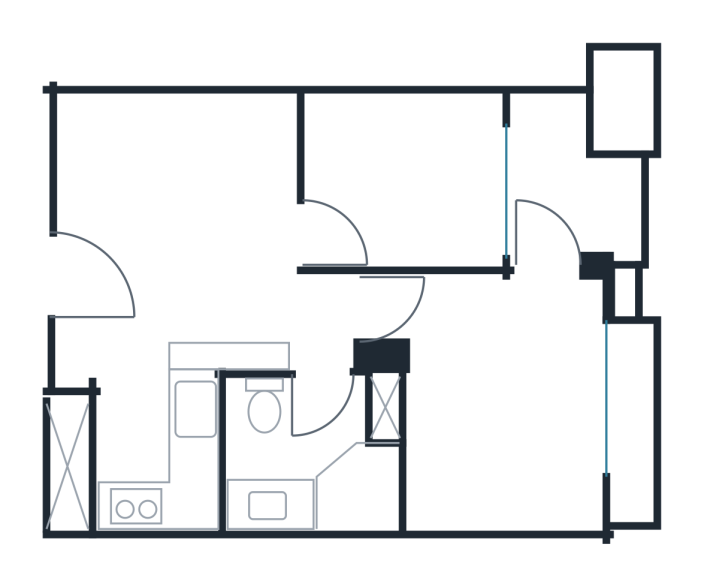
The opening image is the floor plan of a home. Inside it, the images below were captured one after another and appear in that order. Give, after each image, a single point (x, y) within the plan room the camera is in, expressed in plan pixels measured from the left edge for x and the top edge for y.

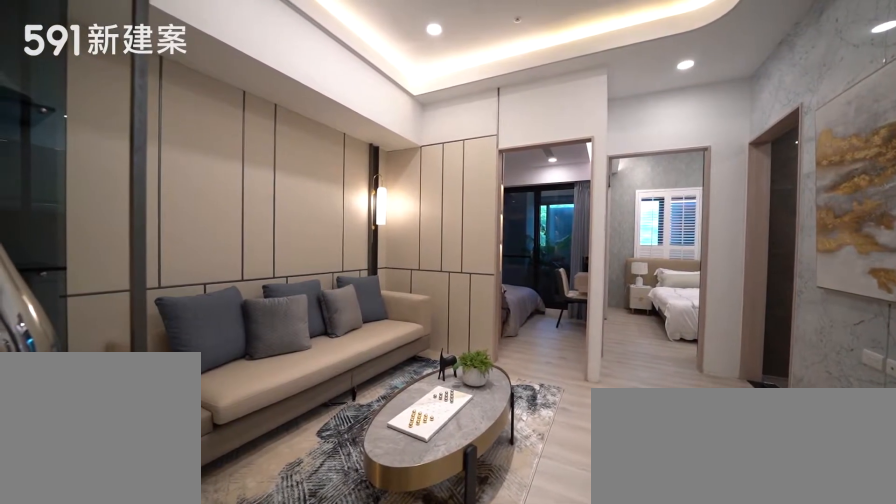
(179, 203)
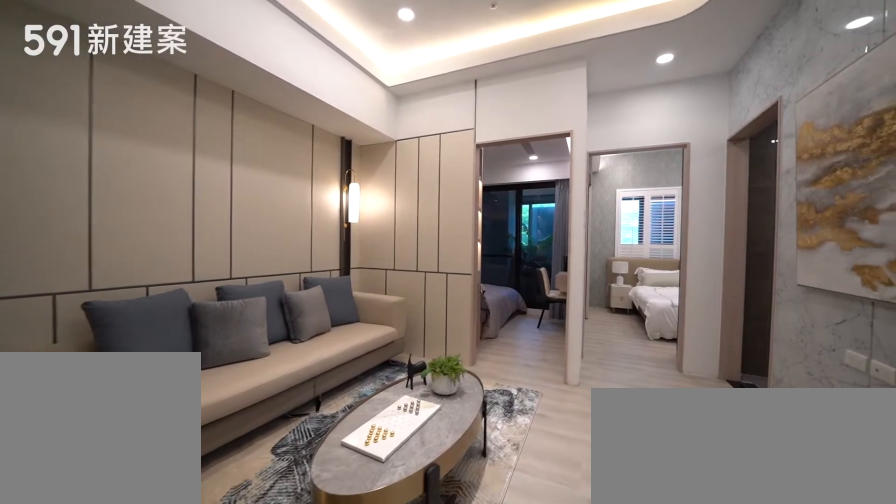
(179, 203)
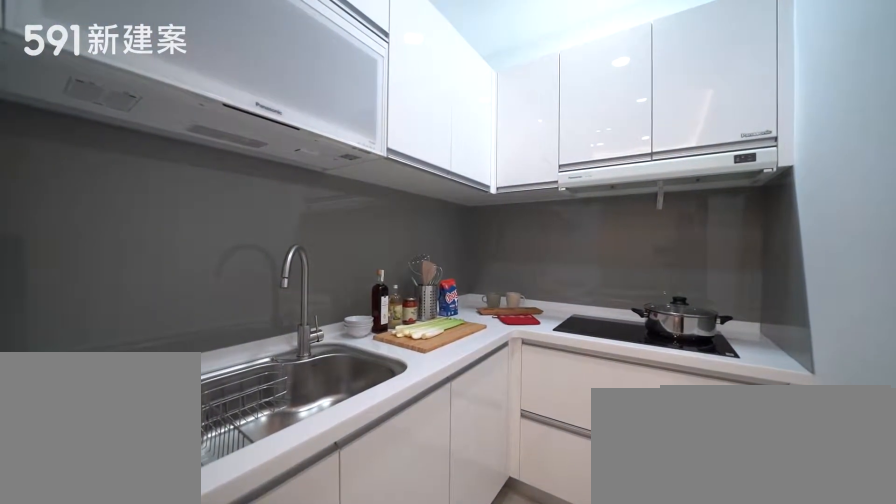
(148, 418)
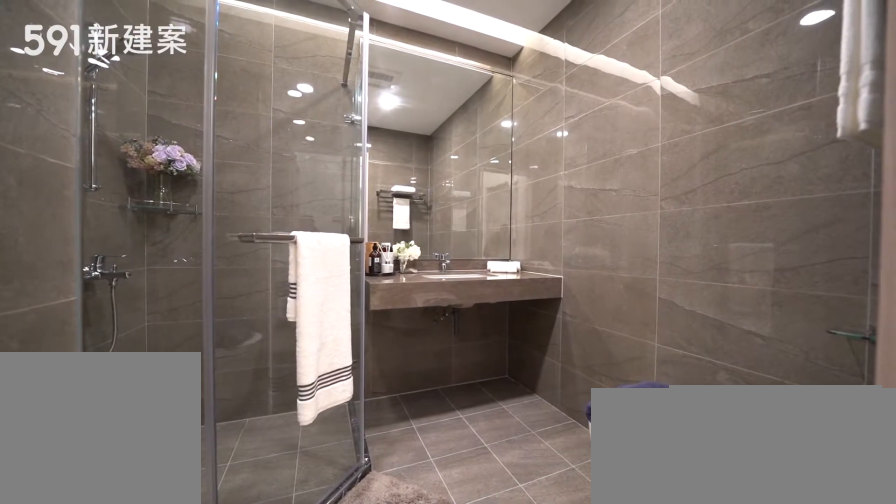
(312, 454)
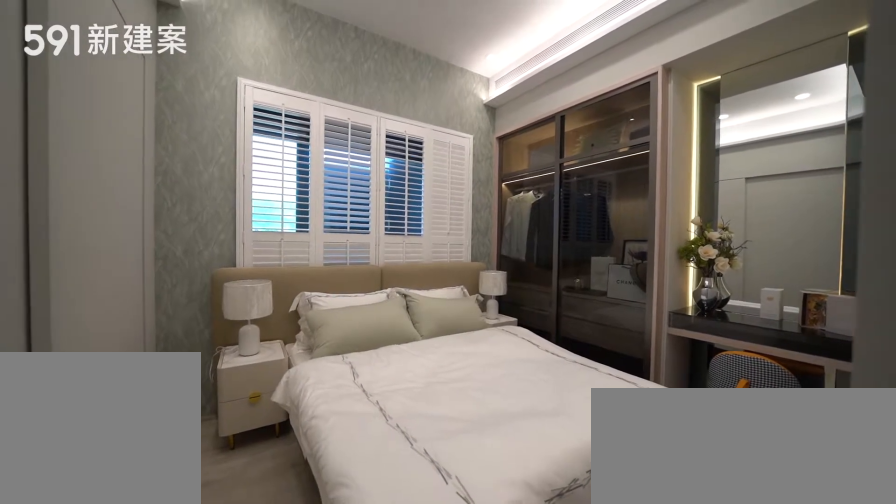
(503, 405)
